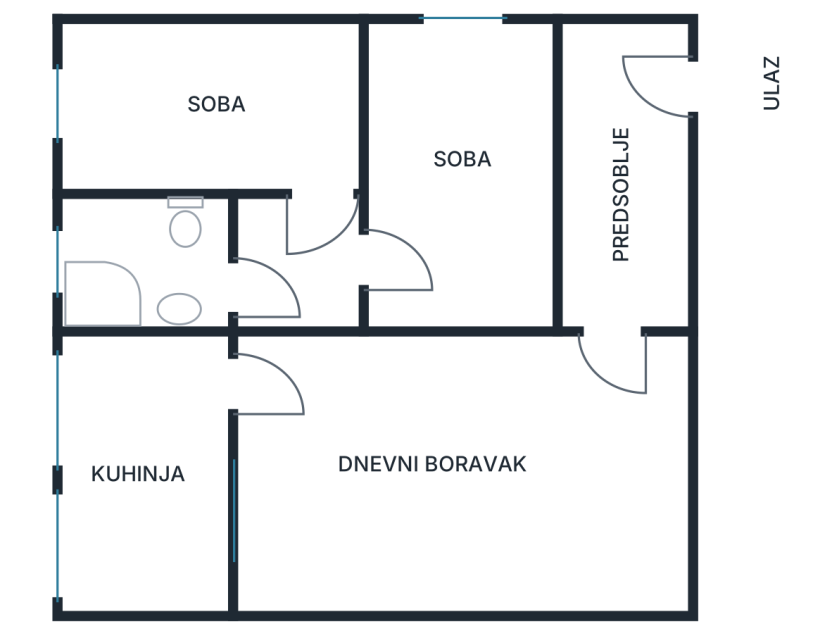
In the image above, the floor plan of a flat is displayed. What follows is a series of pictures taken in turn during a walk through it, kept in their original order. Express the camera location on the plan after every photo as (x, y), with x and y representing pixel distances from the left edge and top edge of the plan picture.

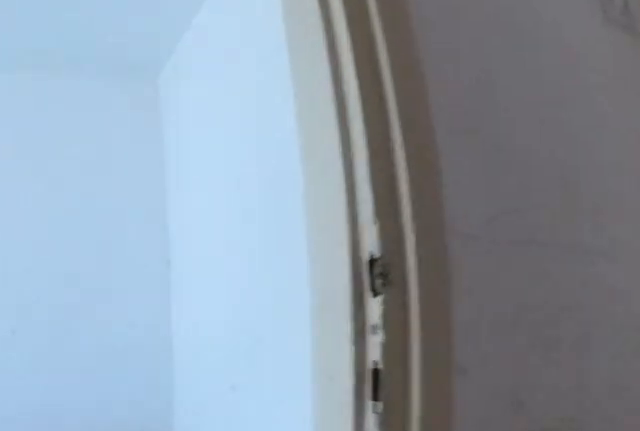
(308, 251)
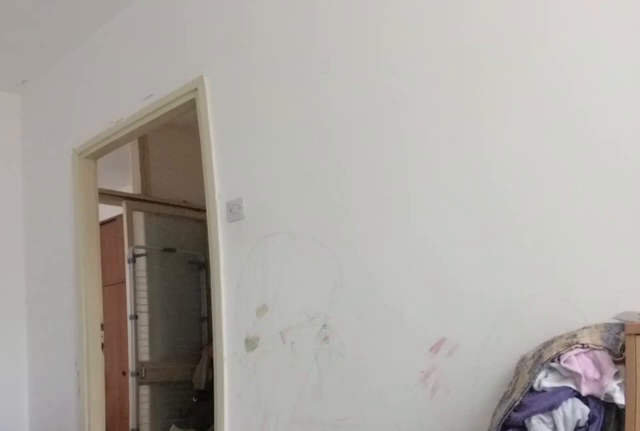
(66, 80)
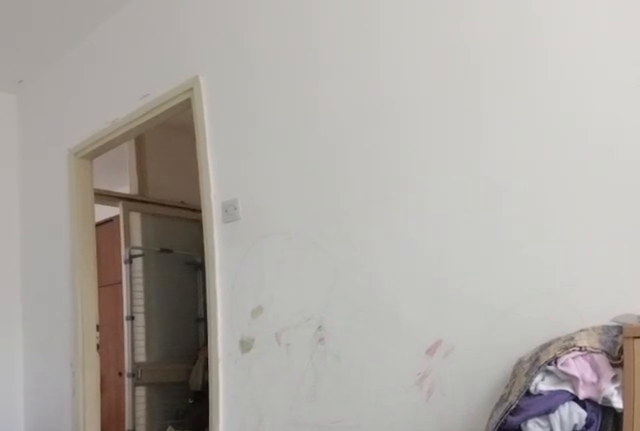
(67, 73)
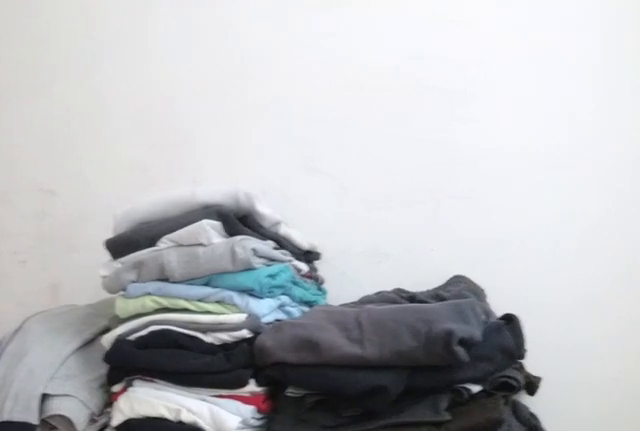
(462, 58)
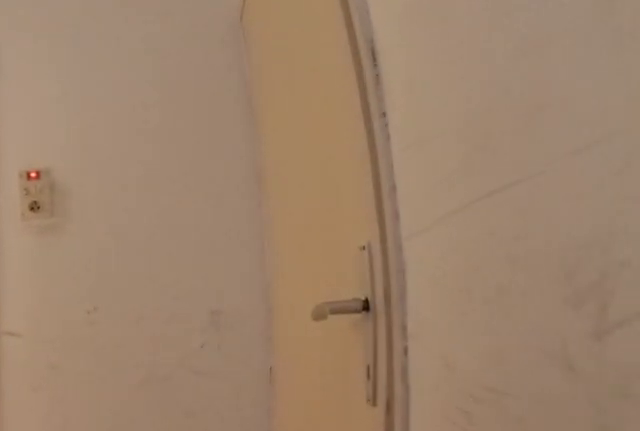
(425, 264)
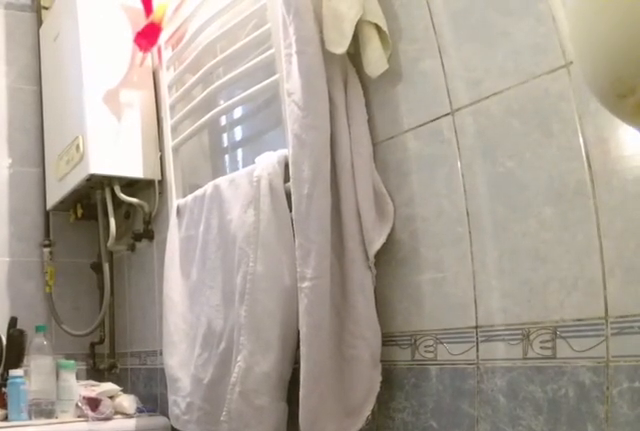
(249, 275)
